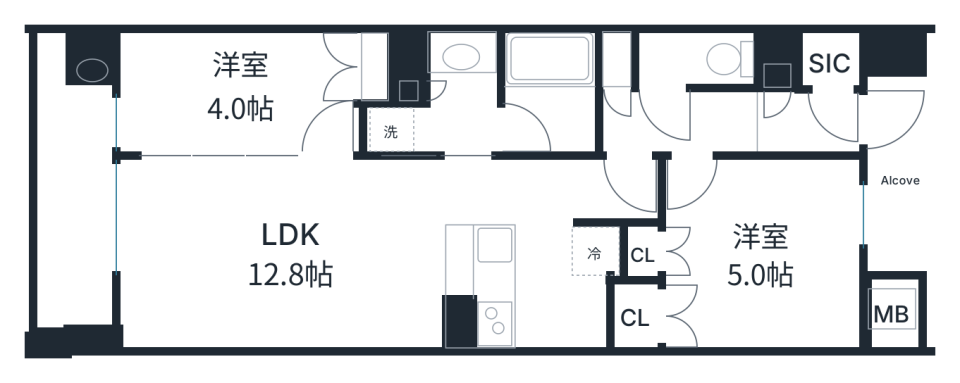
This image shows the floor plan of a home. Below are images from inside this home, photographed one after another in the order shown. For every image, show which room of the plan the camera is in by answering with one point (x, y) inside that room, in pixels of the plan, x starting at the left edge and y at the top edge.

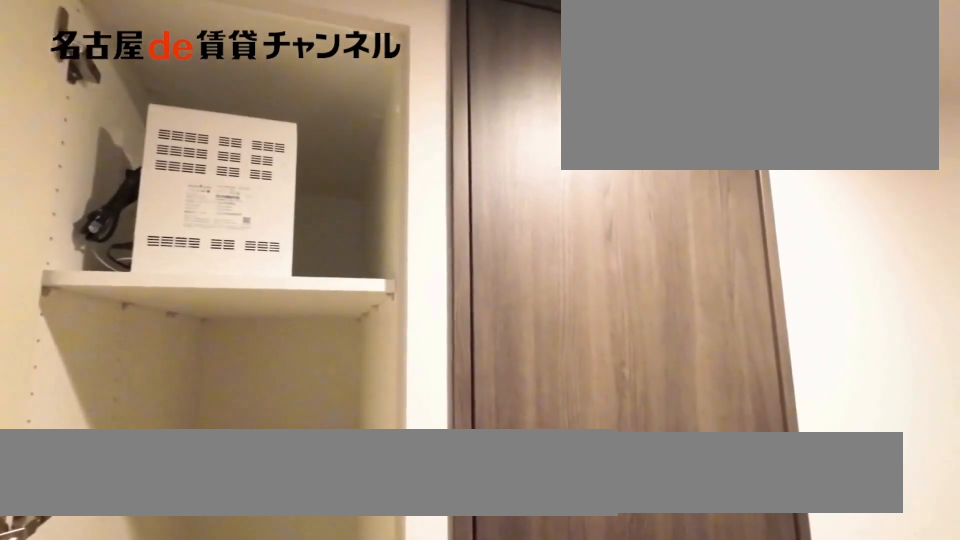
(616, 62)
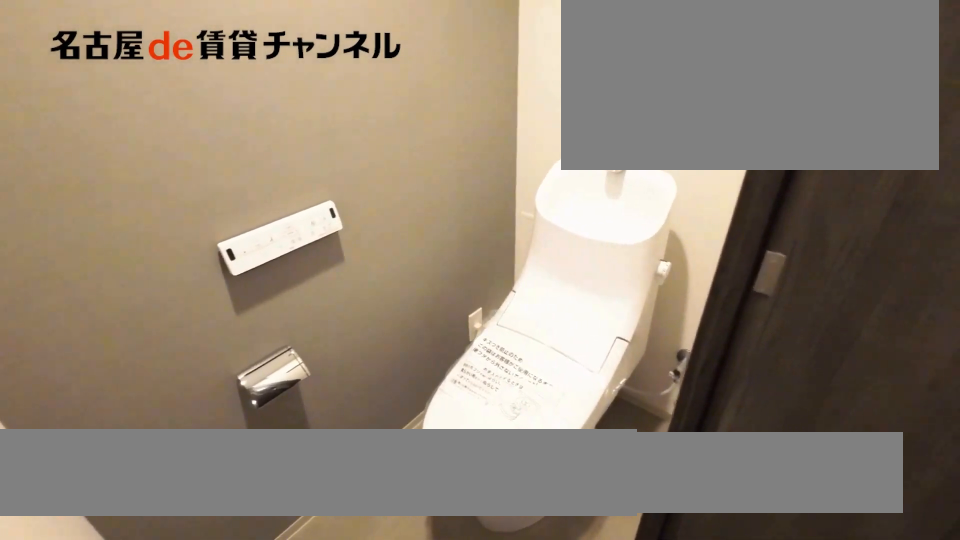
(695, 61)
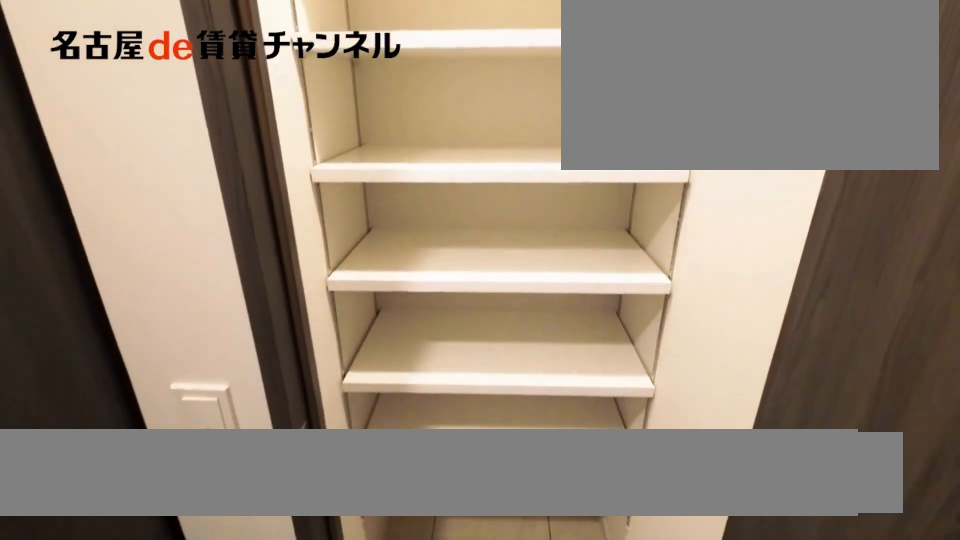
(831, 61)
